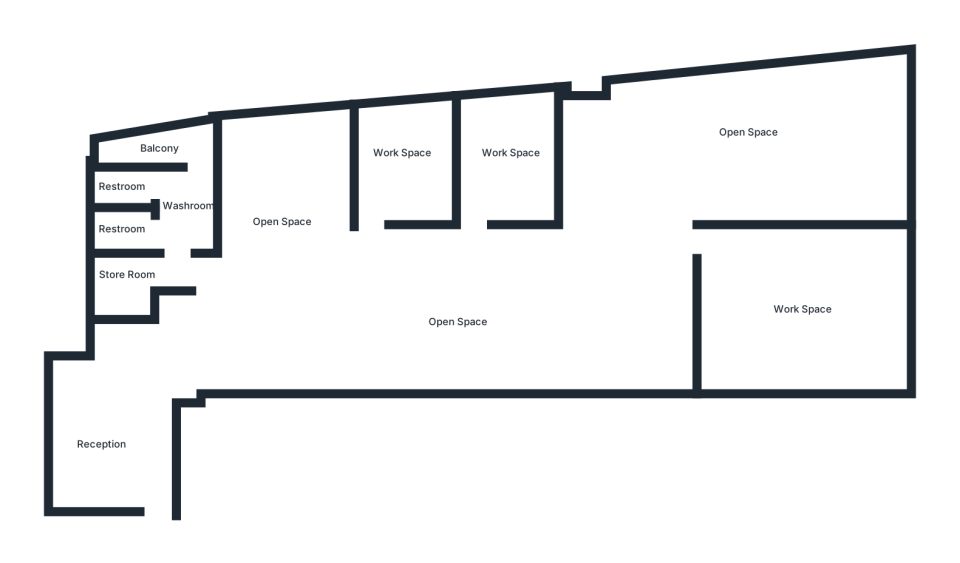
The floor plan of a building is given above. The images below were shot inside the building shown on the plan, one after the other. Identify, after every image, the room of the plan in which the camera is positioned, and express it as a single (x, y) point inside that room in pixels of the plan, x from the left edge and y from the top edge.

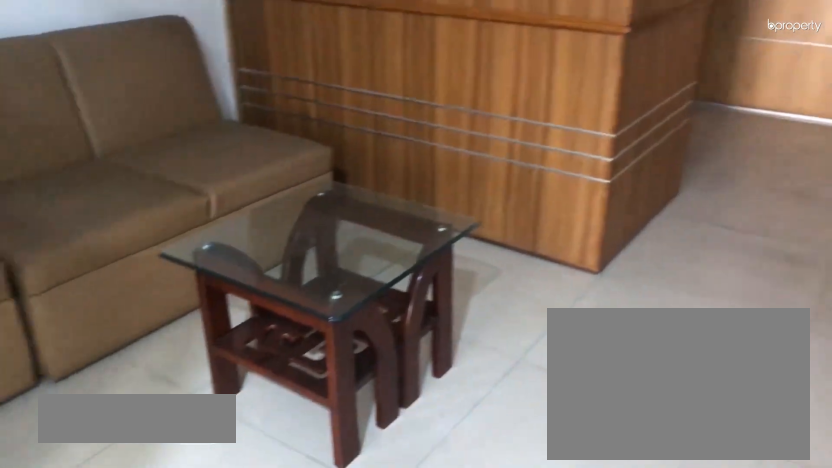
(110, 422)
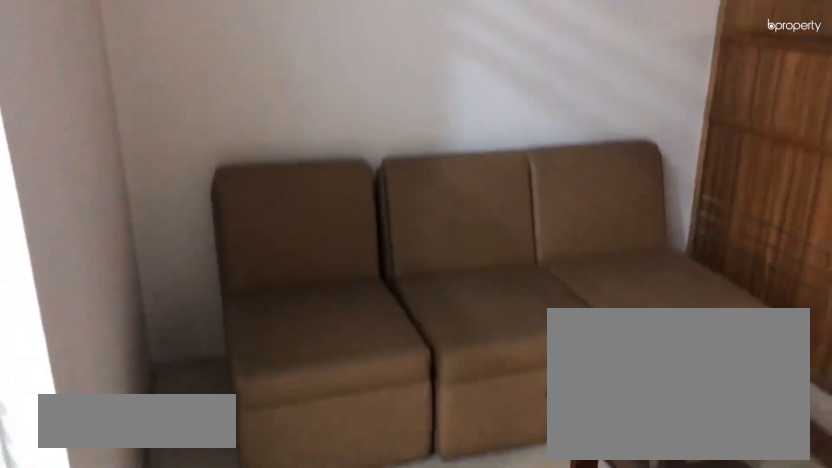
(110, 422)
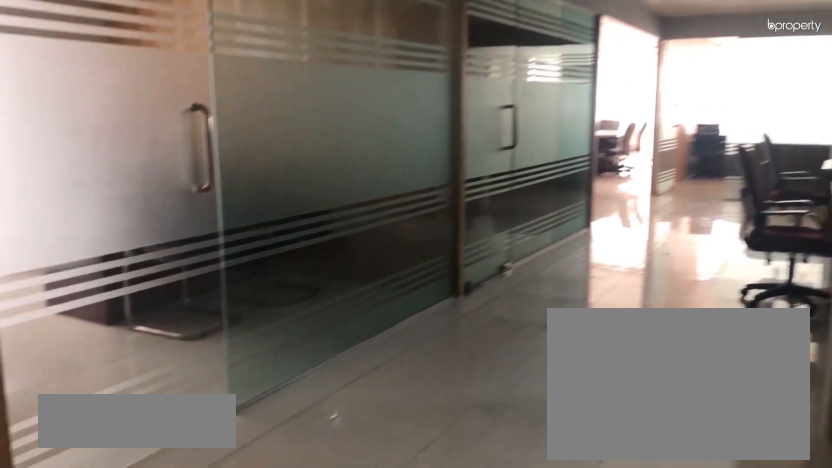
(438, 327)
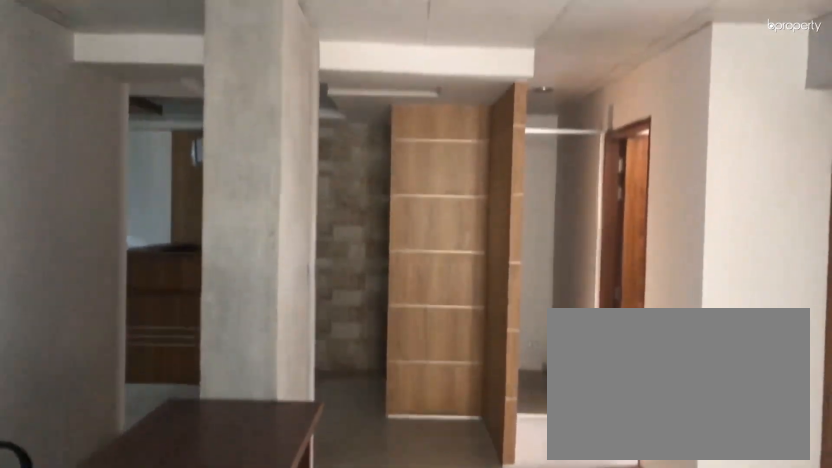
(438, 327)
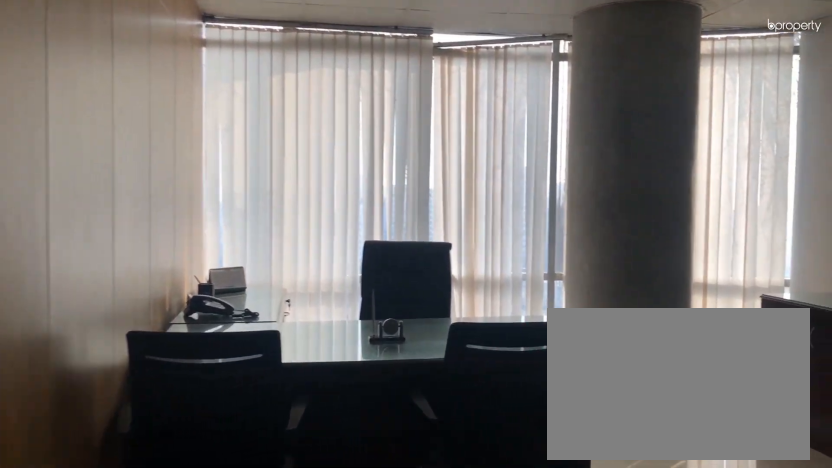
(791, 297)
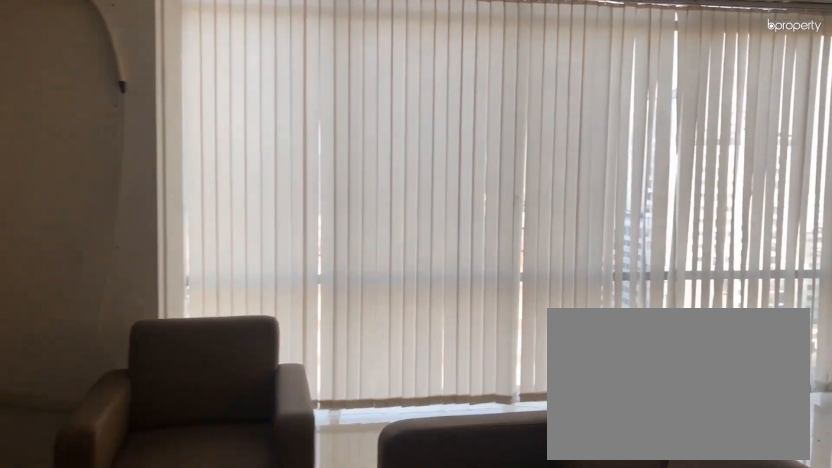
(675, 167)
